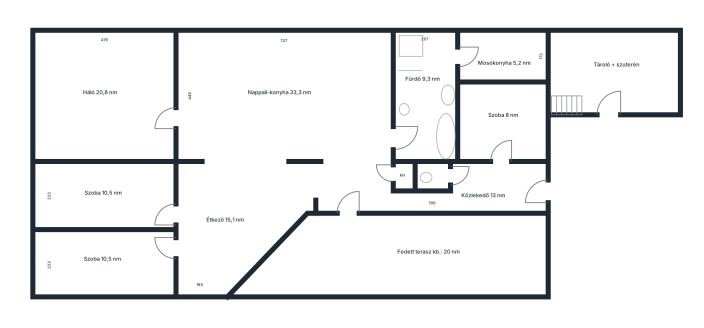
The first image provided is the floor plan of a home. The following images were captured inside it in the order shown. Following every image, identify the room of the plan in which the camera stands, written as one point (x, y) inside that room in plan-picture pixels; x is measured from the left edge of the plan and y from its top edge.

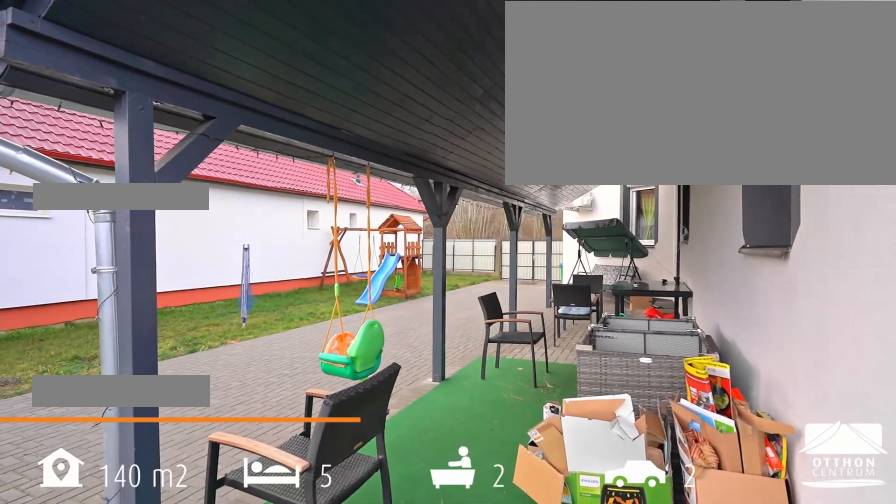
(425, 254)
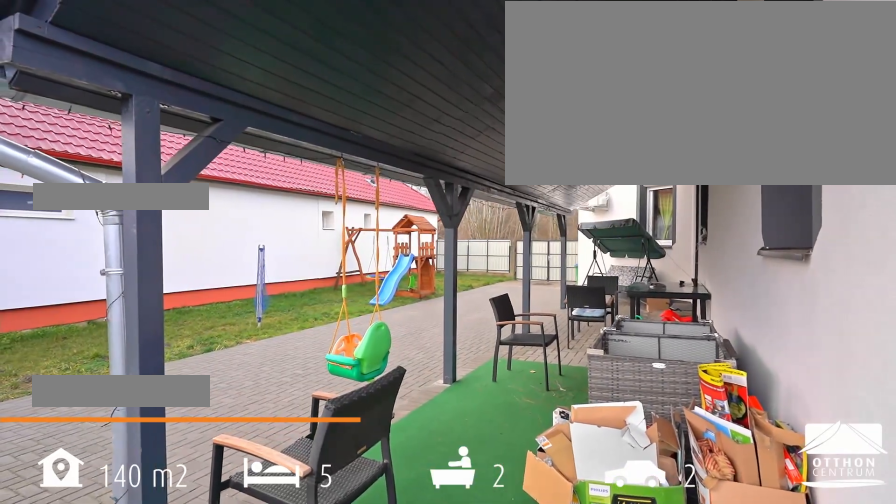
(425, 254)
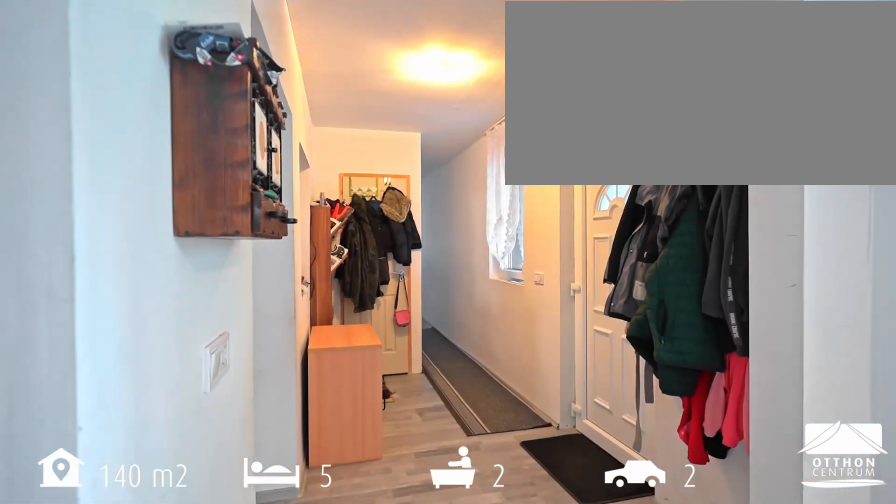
(429, 202)
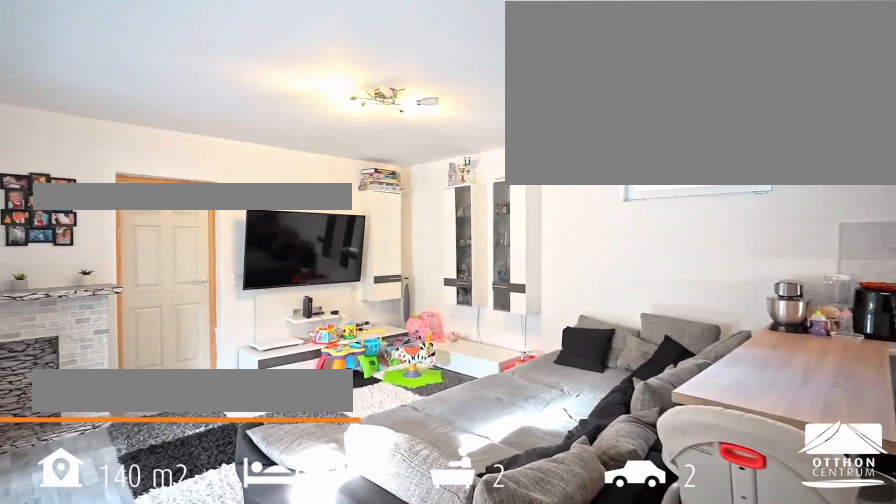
(285, 96)
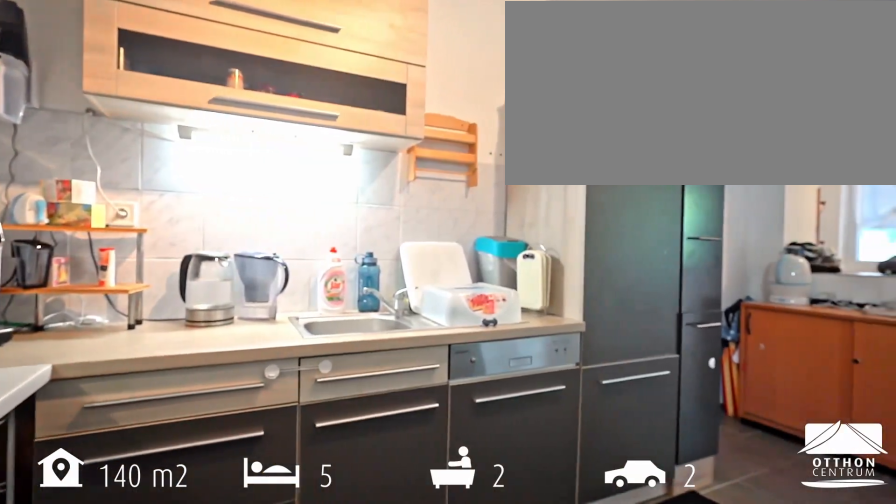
(285, 96)
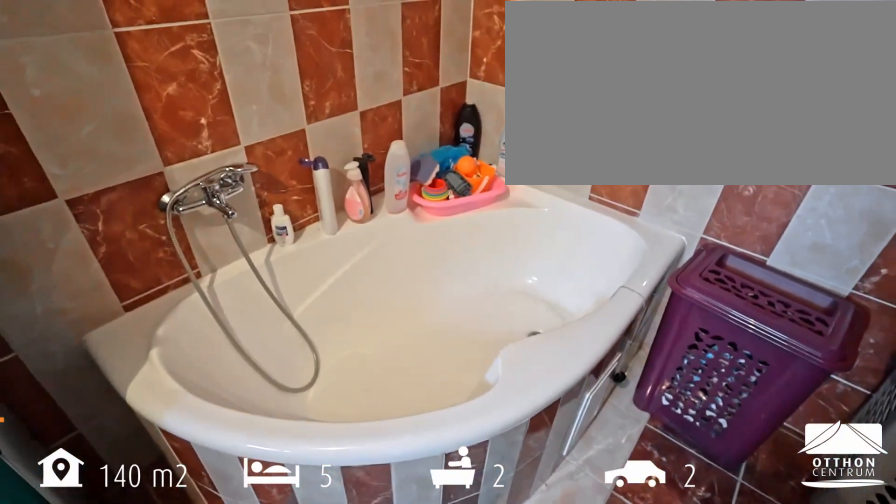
(425, 99)
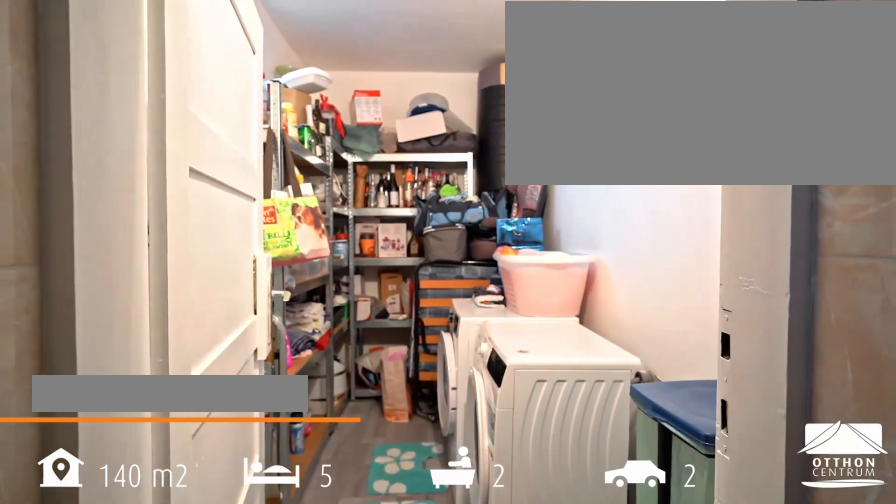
(502, 56)
